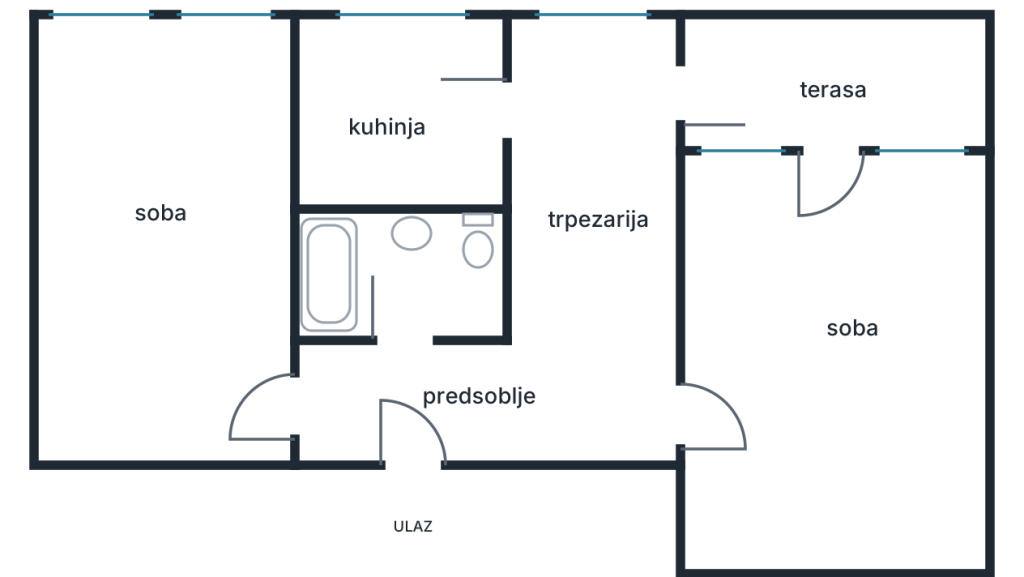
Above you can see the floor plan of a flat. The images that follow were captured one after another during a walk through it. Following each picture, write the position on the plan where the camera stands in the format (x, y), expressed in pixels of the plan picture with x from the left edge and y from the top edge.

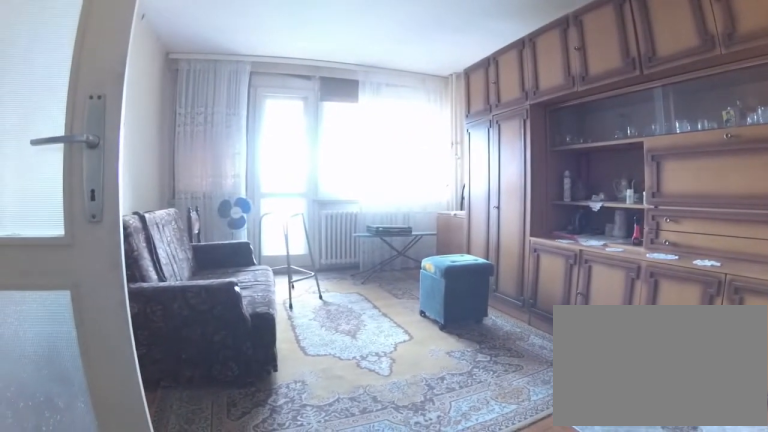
(833, 544)
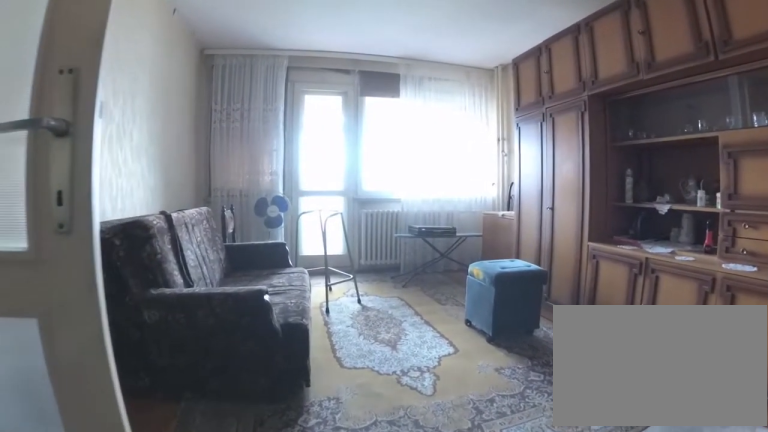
(836, 530)
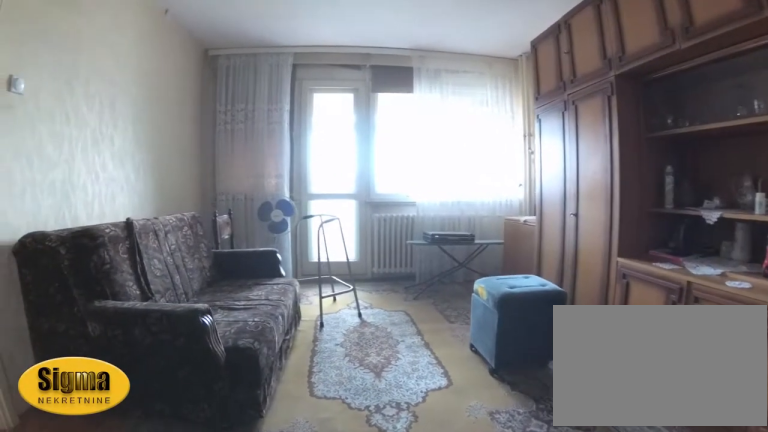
(838, 496)
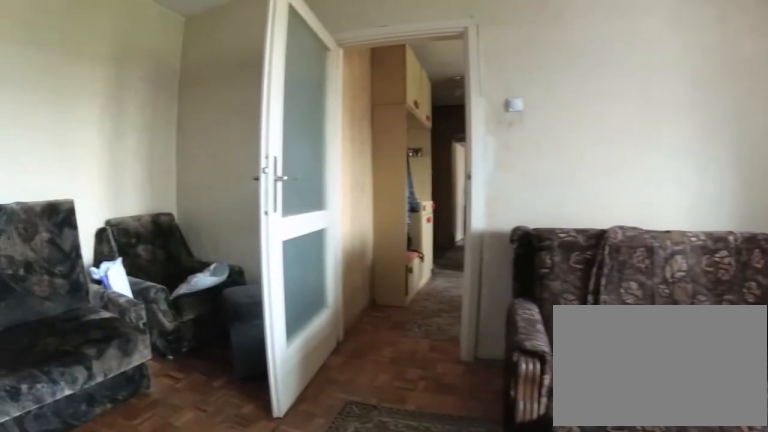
(851, 379)
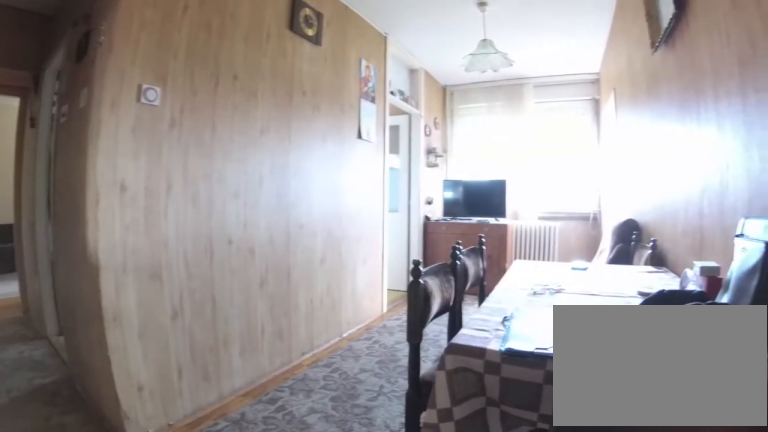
(643, 435)
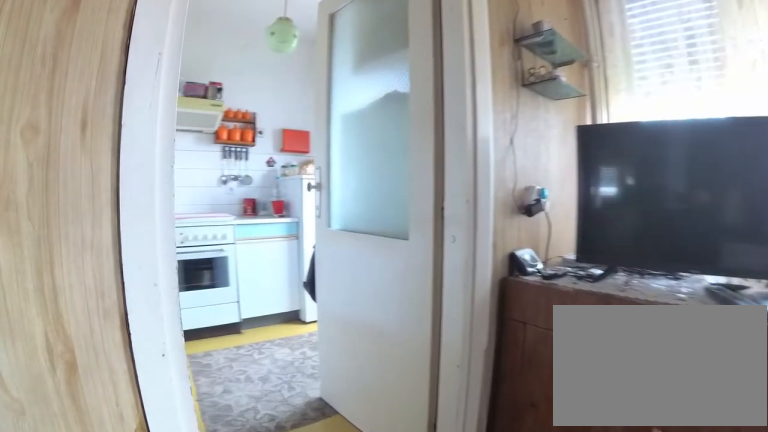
(598, 169)
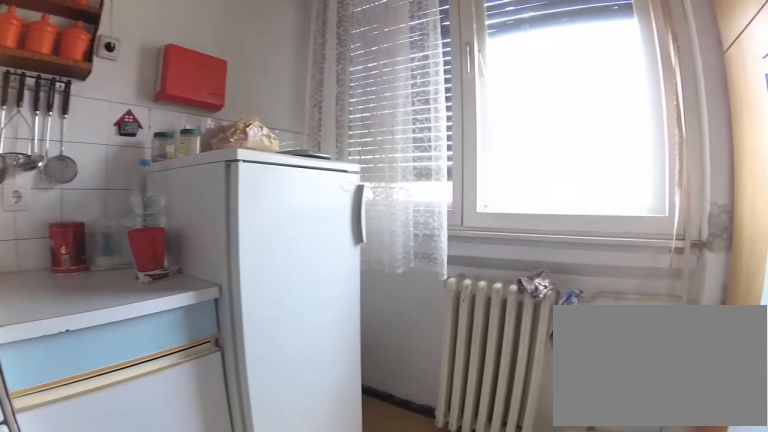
(383, 146)
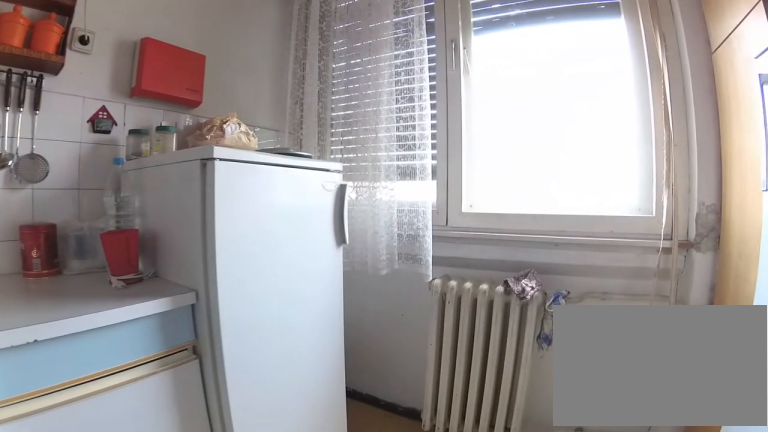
(379, 147)
